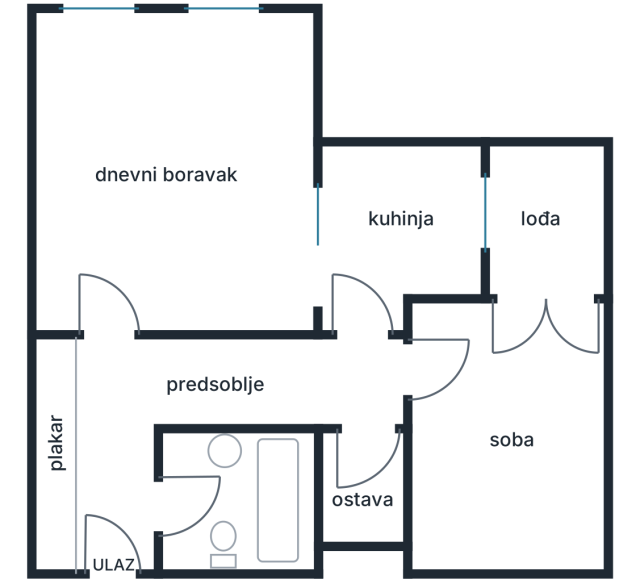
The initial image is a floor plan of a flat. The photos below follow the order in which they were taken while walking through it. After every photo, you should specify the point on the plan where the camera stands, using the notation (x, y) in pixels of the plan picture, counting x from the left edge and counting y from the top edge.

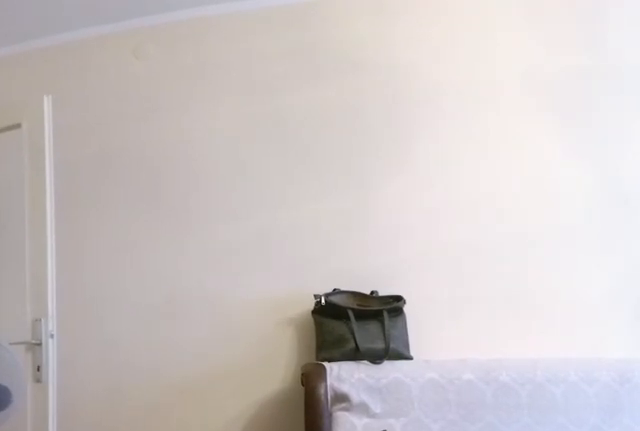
(294, 248)
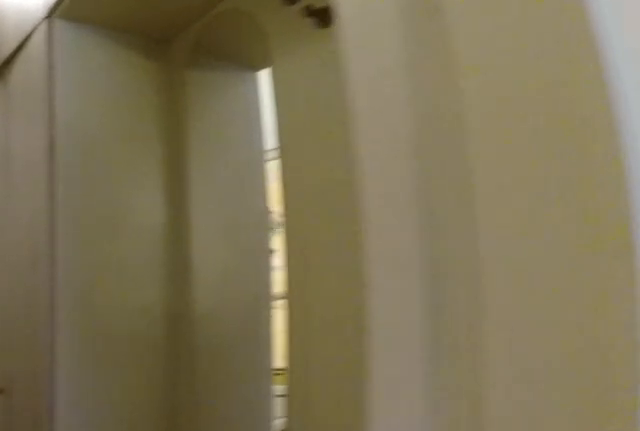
(111, 300)
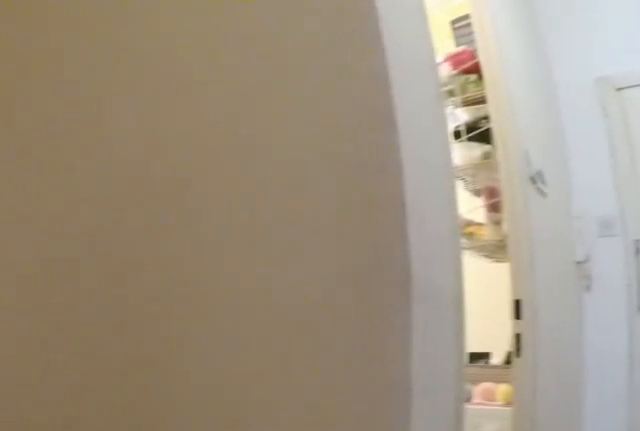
(80, 366)
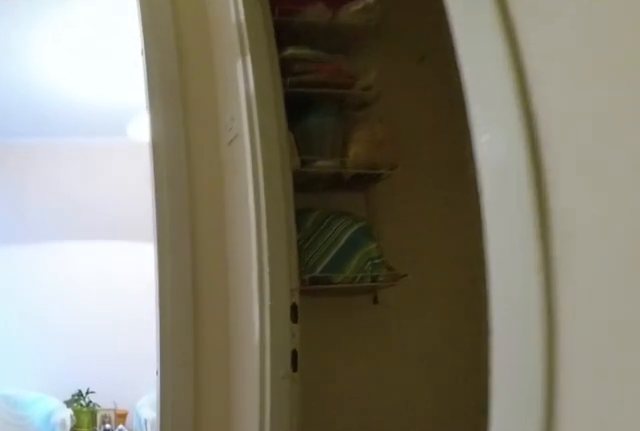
(259, 382)
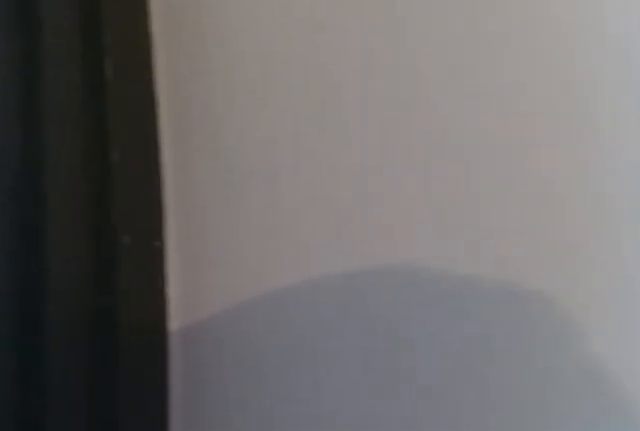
(588, 343)
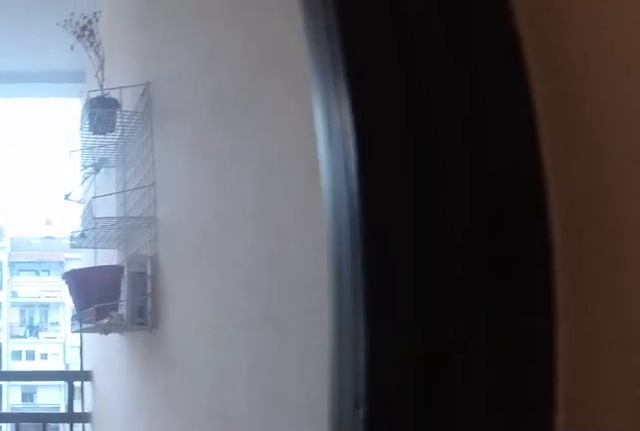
(571, 343)
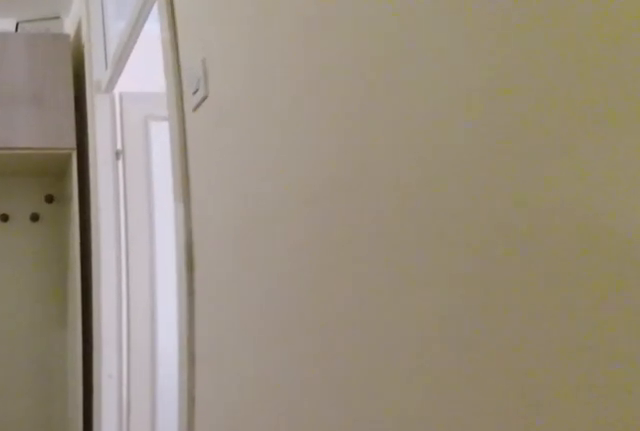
(235, 389)
